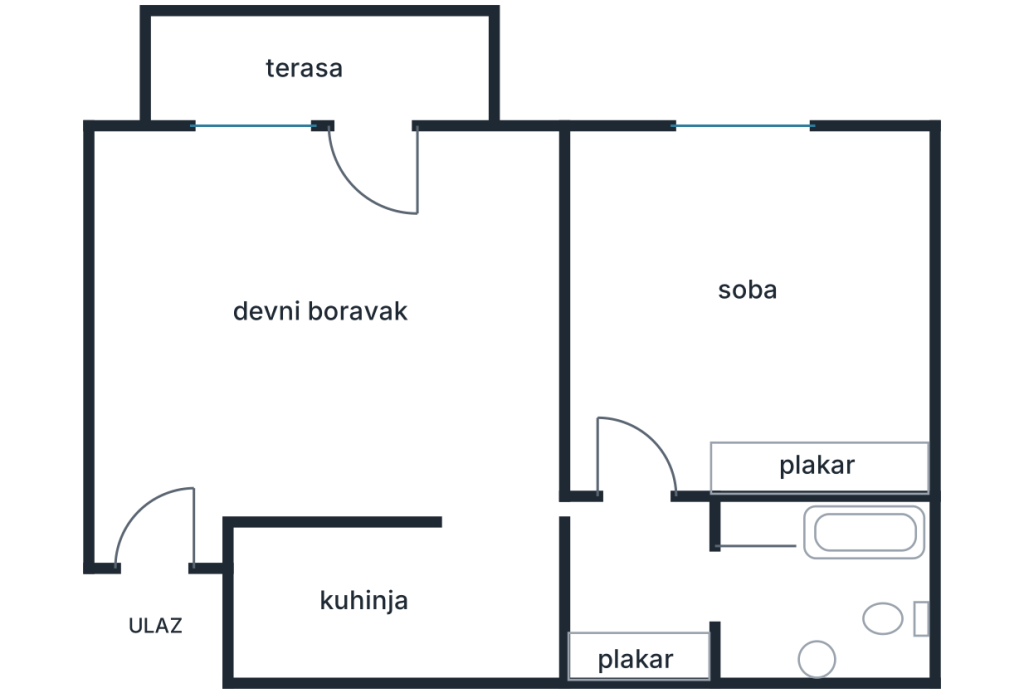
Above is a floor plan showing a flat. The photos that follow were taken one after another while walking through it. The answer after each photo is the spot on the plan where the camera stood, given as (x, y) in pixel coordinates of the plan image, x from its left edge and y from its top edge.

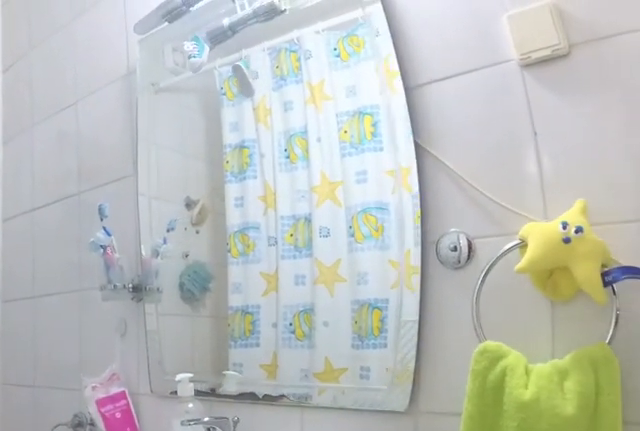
(742, 549)
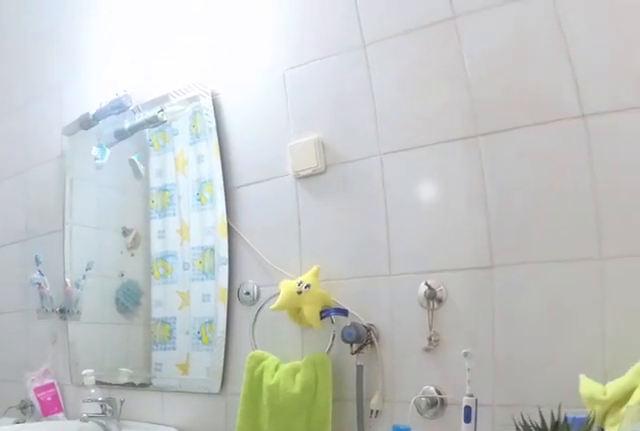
(681, 516)
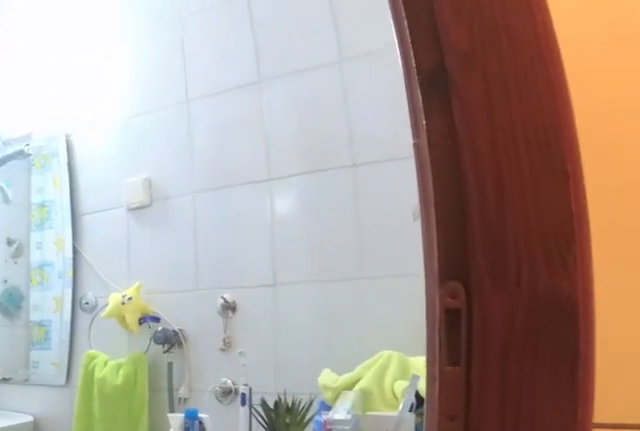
(642, 501)
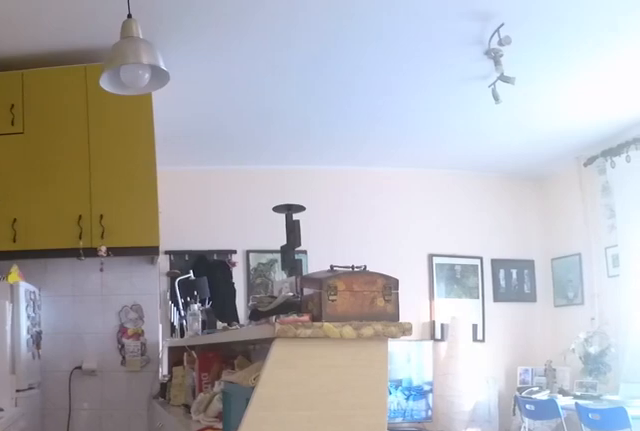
(558, 561)
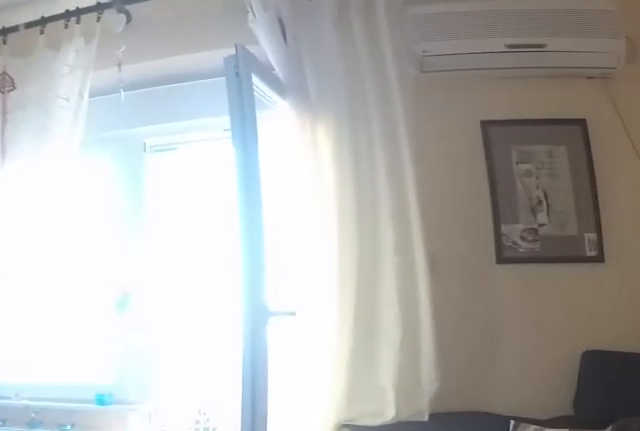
(389, 376)
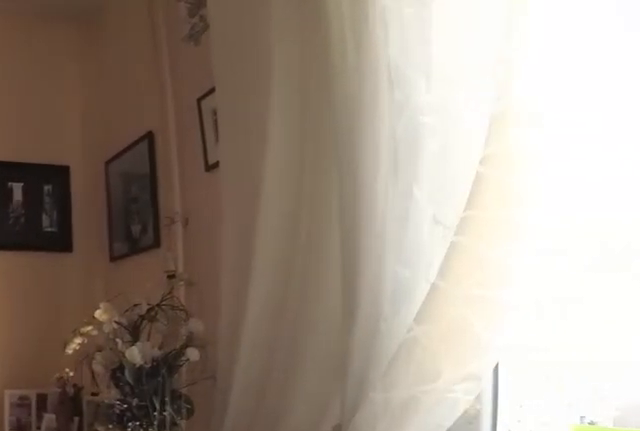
(402, 189)
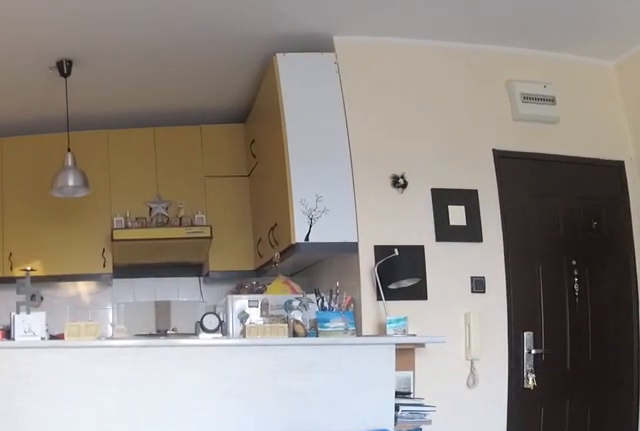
(378, 165)
